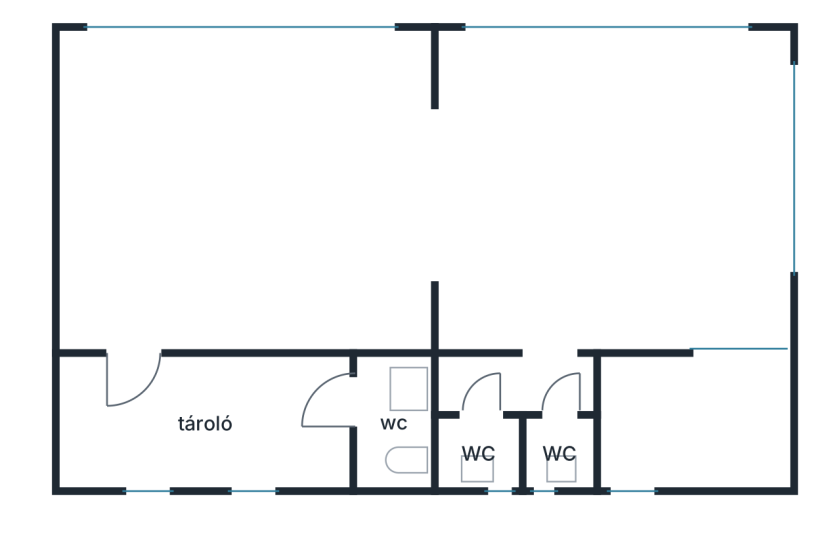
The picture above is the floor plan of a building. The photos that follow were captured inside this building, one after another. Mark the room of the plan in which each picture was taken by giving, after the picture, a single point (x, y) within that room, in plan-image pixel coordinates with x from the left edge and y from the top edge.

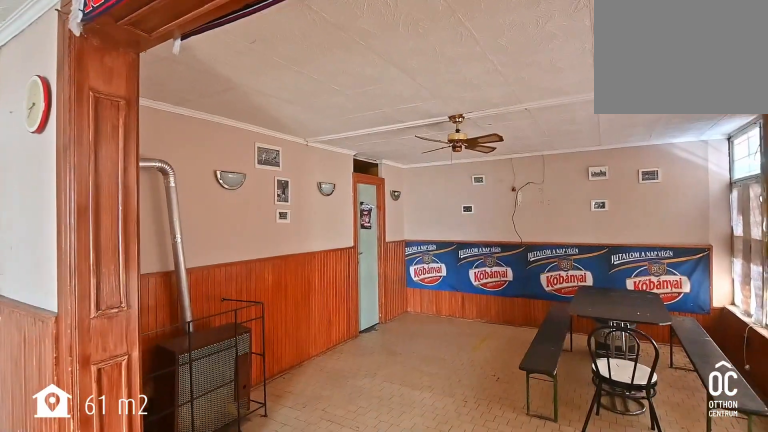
(251, 186)
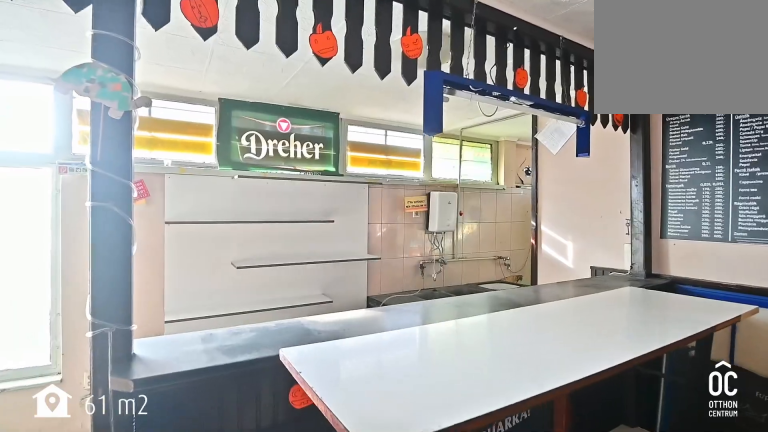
(696, 199)
